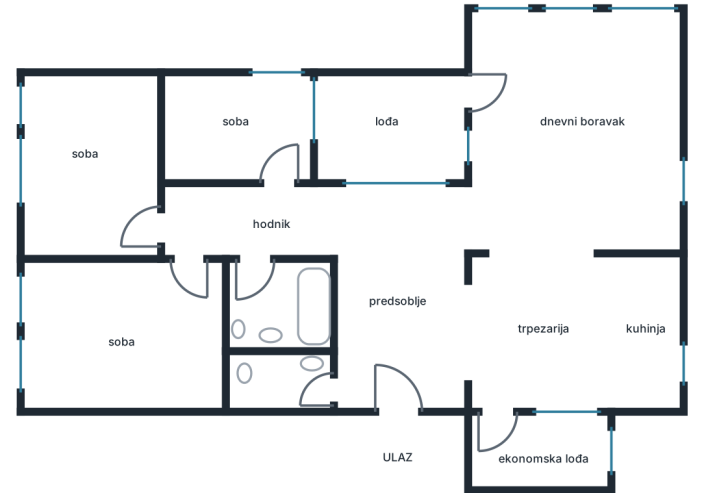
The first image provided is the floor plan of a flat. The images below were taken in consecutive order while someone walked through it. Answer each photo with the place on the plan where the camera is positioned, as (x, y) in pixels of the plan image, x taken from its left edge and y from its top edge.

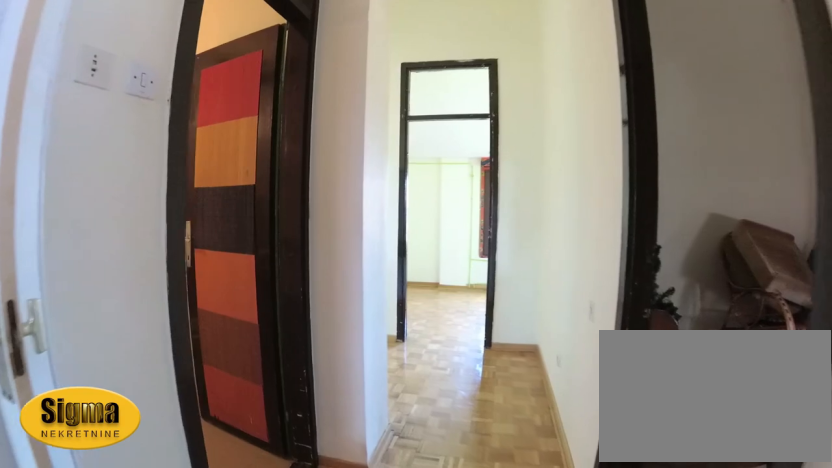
(357, 213)
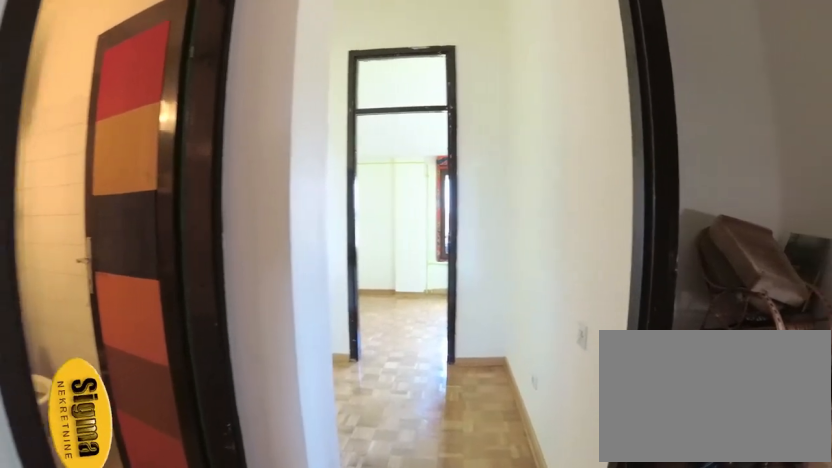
(343, 214)
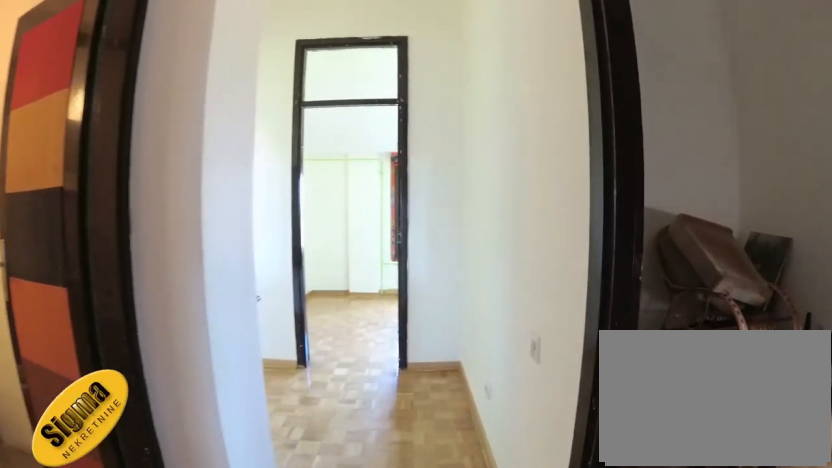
(336, 214)
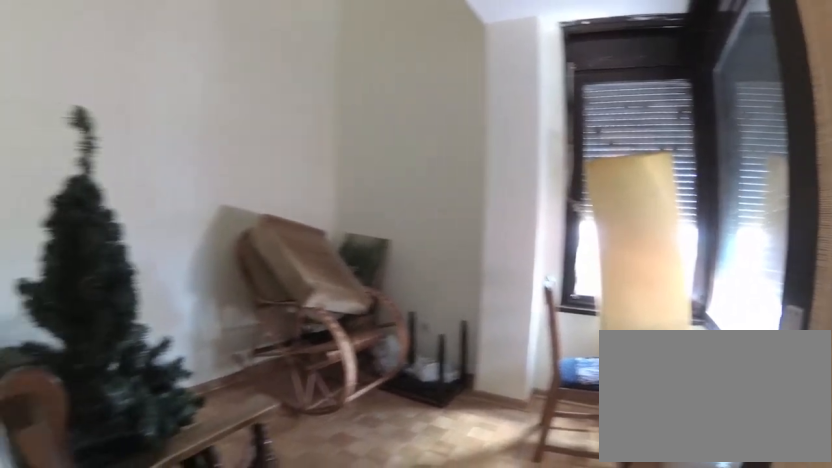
(322, 205)
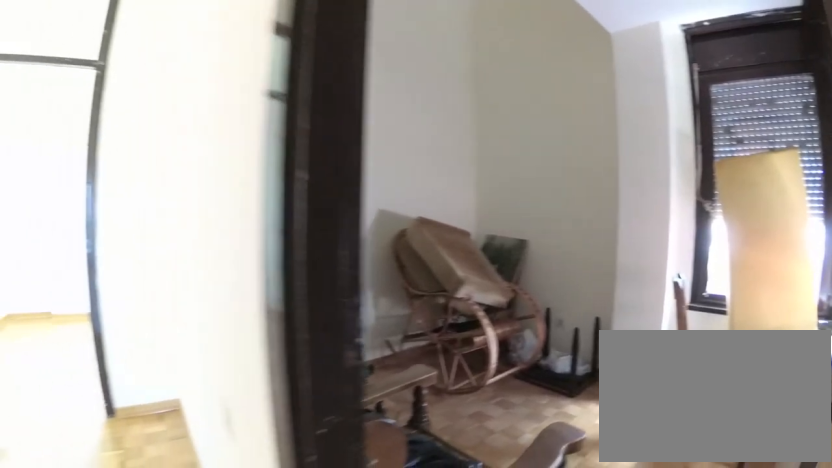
(338, 209)
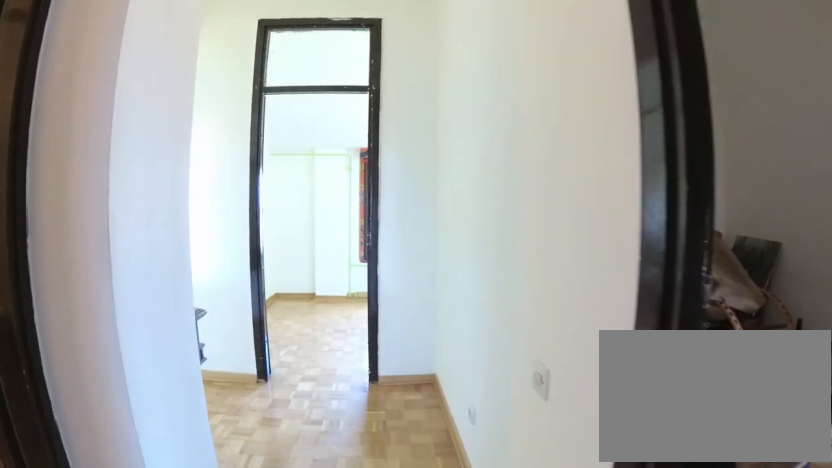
(329, 218)
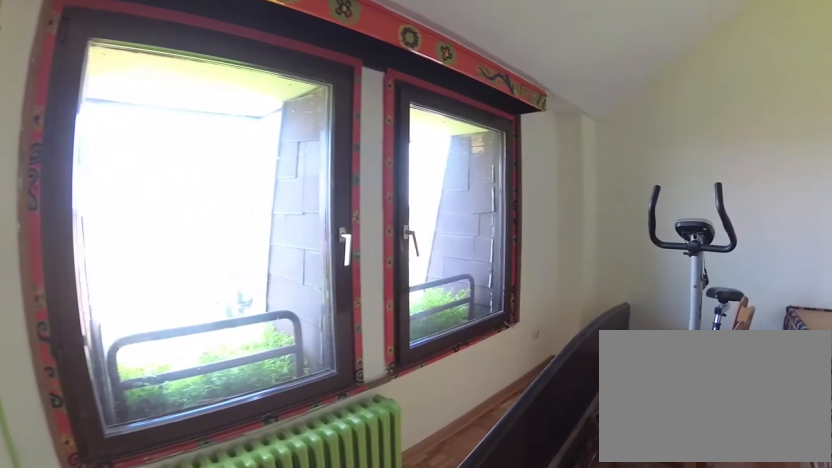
(74, 222)
